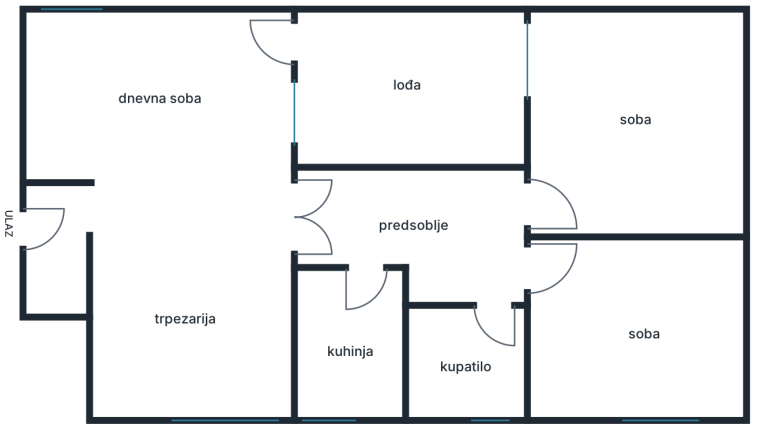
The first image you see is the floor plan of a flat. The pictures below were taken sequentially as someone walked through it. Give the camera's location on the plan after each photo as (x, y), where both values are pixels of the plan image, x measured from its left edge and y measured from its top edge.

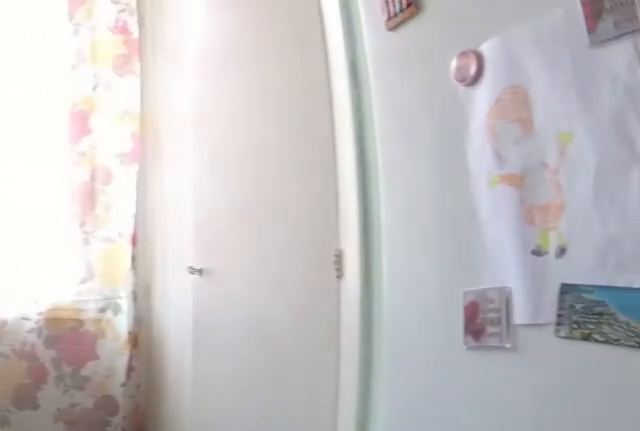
(351, 307)
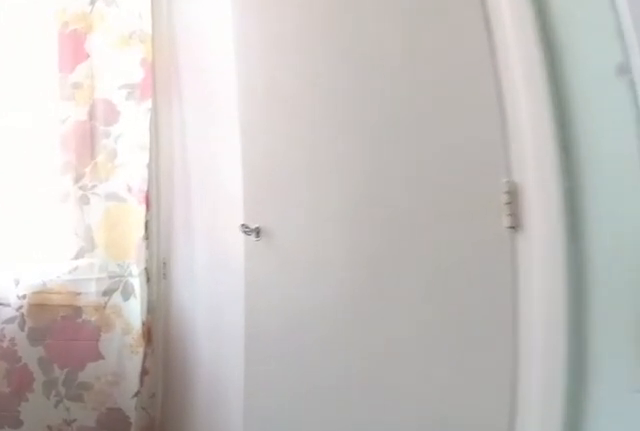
(351, 339)
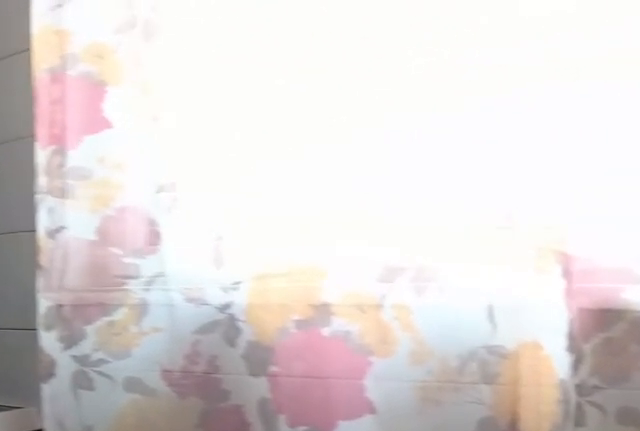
(344, 379)
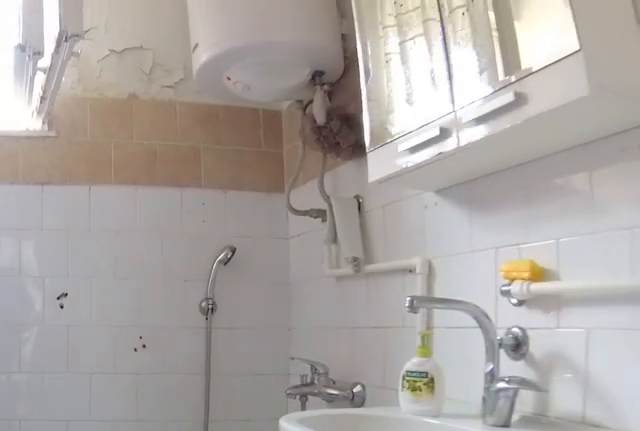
(487, 313)
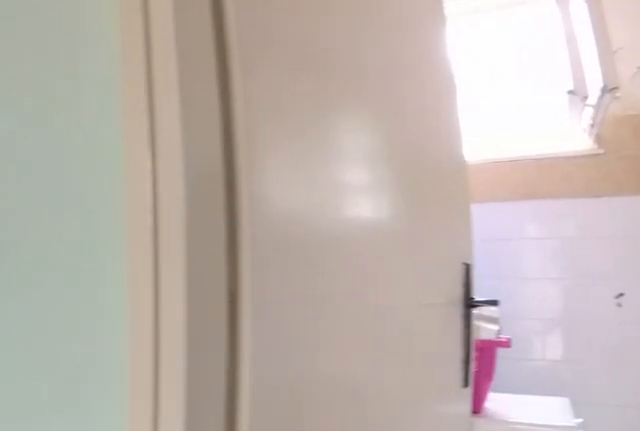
(462, 274)
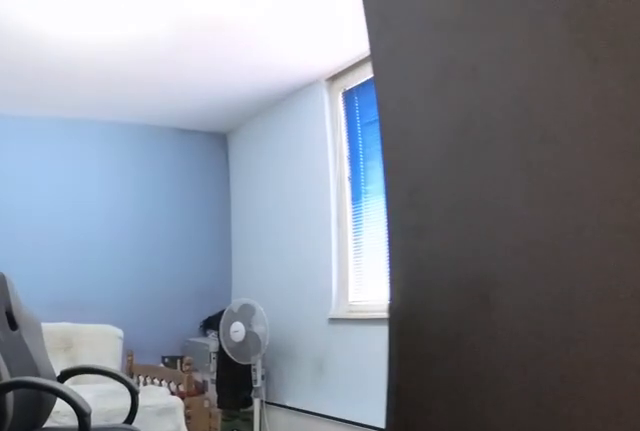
(516, 264)
